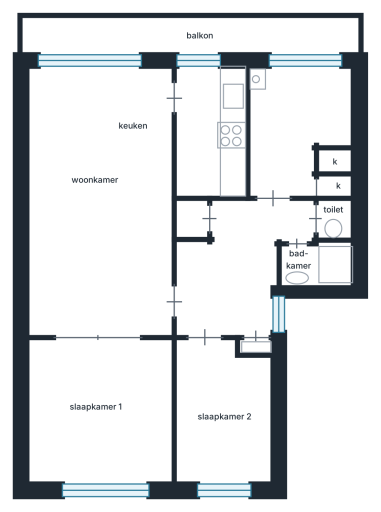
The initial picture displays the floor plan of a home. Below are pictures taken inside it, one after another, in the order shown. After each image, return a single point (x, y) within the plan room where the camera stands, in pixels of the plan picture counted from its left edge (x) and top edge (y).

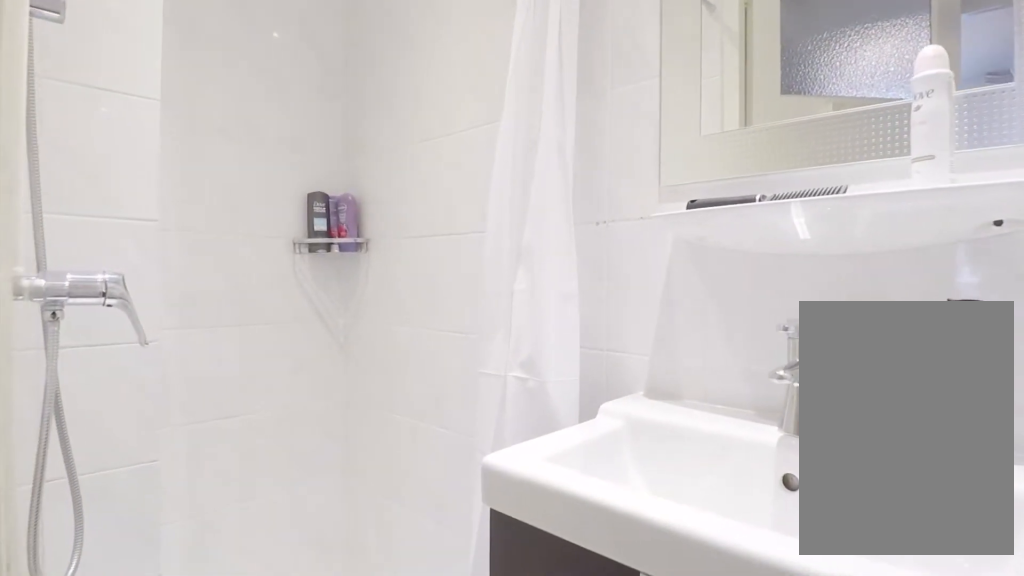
(318, 265)
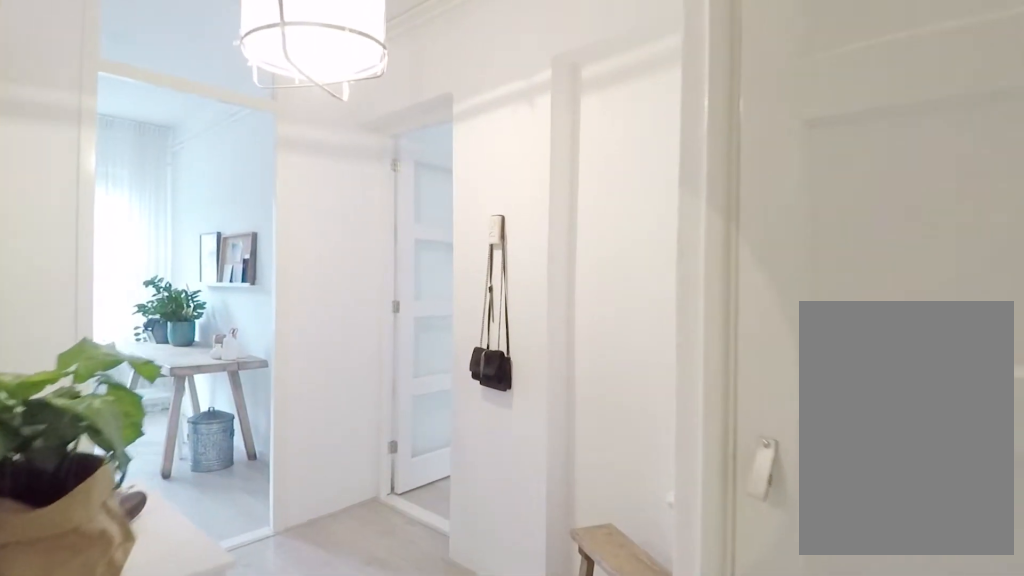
(237, 268)
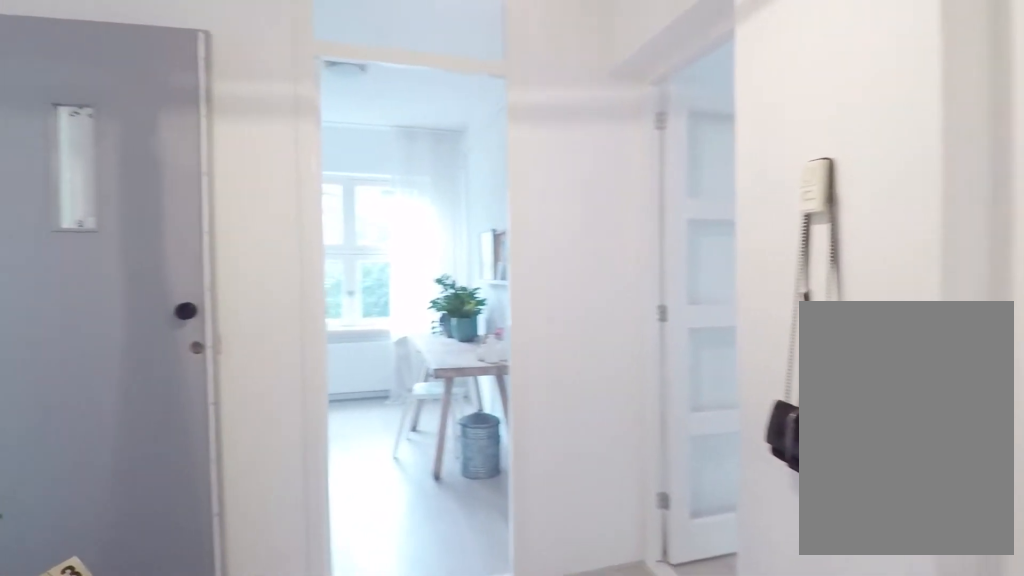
(237, 268)
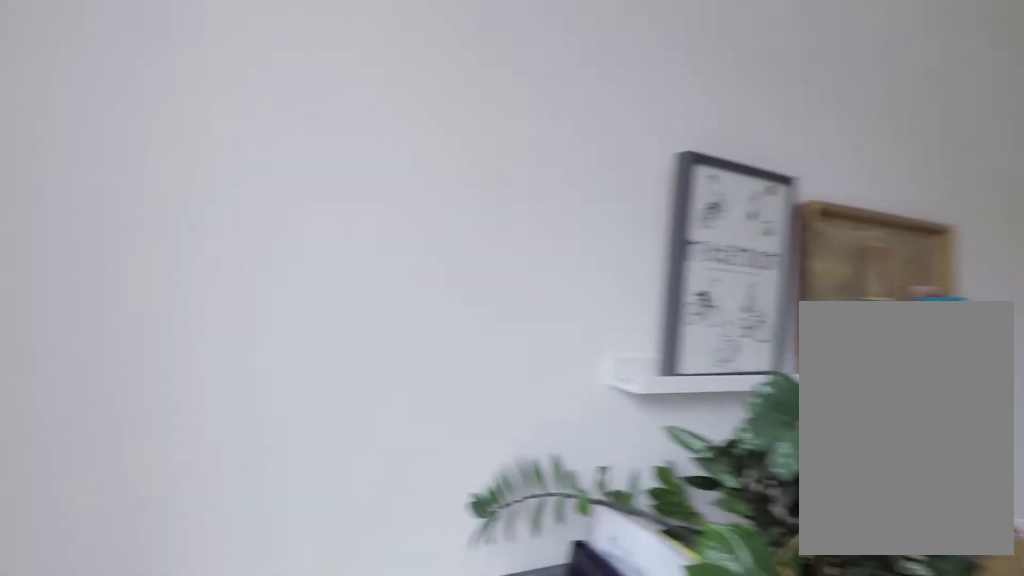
(223, 416)
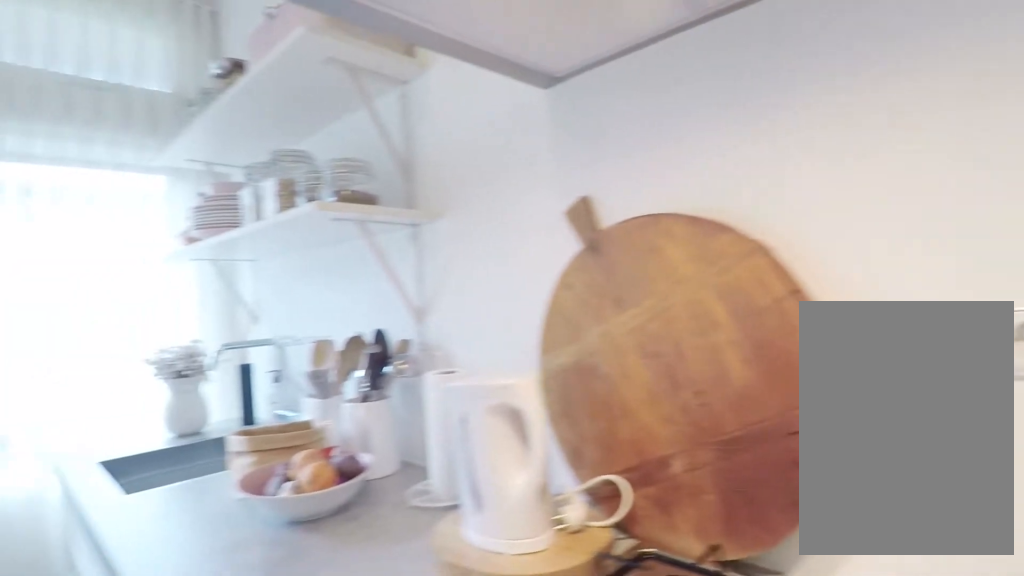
(210, 132)
